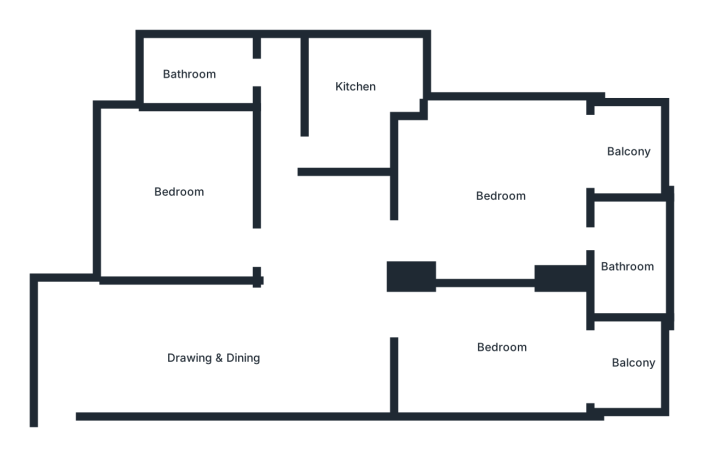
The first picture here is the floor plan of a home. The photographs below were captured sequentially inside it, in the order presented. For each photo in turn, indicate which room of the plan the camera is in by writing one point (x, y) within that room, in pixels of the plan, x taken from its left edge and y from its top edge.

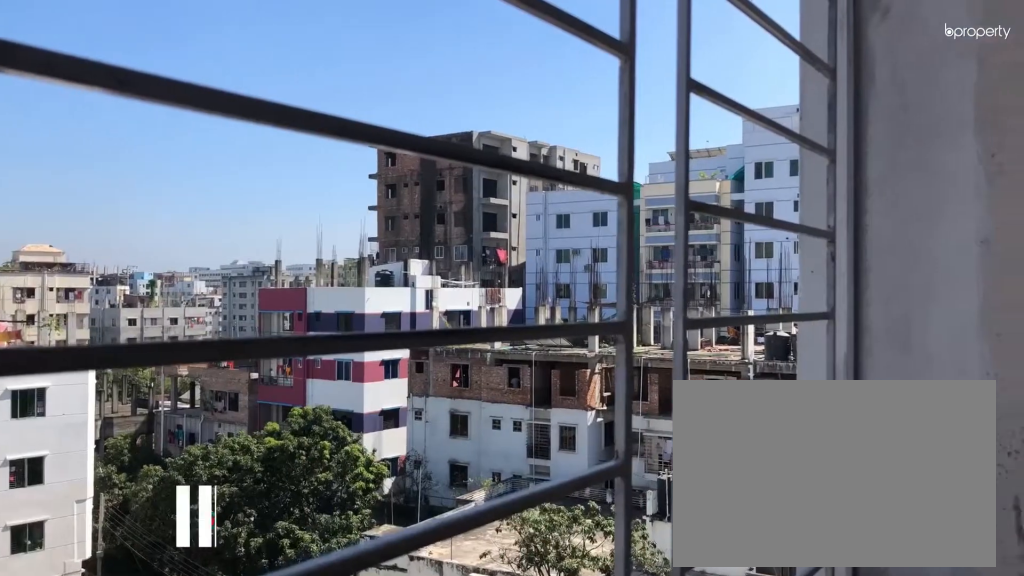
(628, 370)
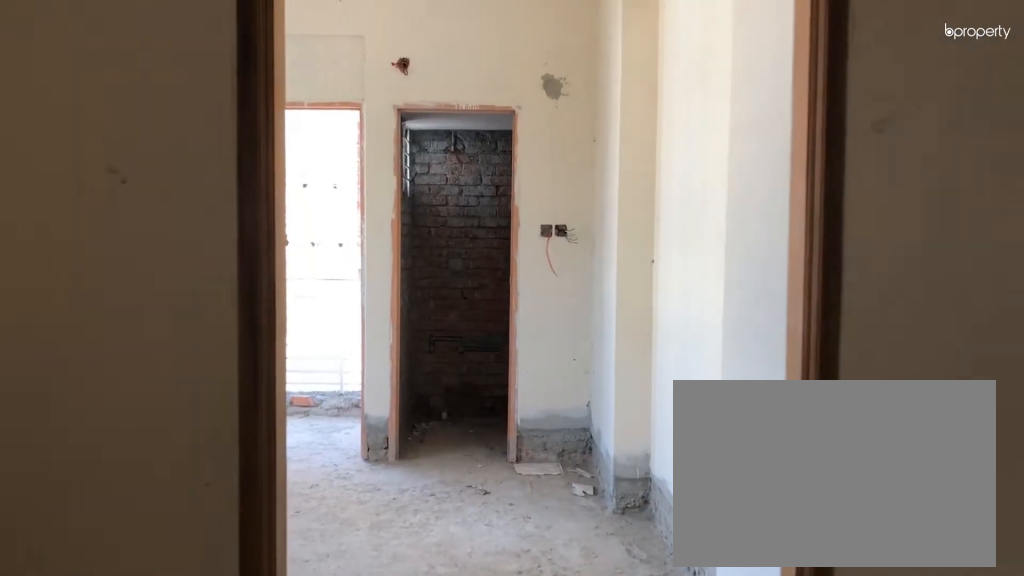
(412, 232)
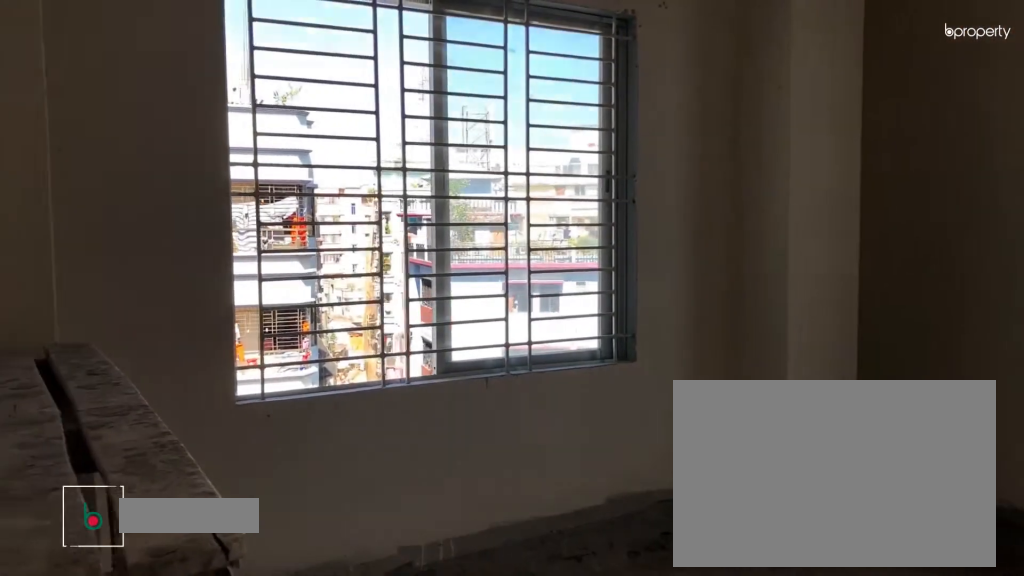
(501, 190)
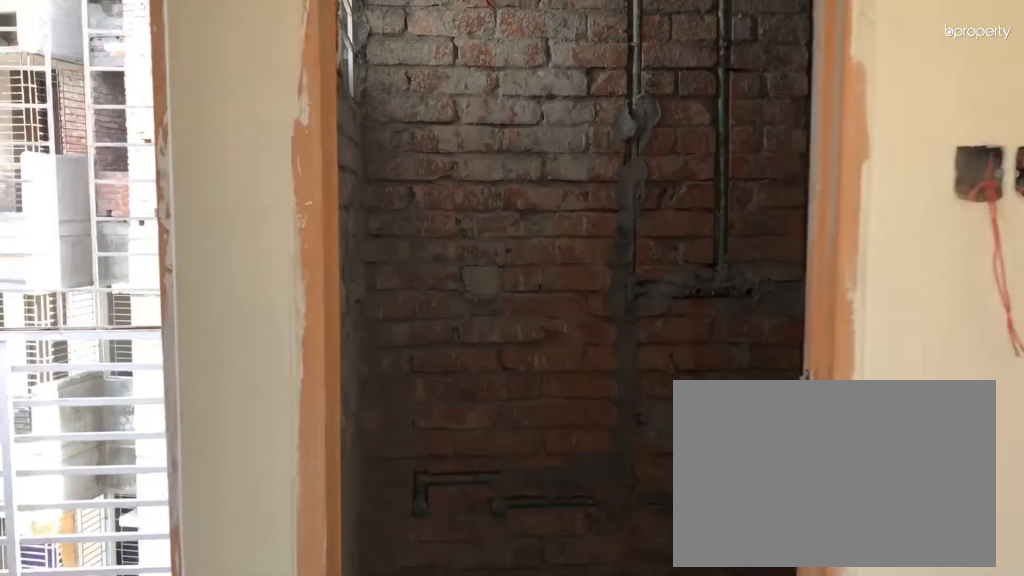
(549, 217)
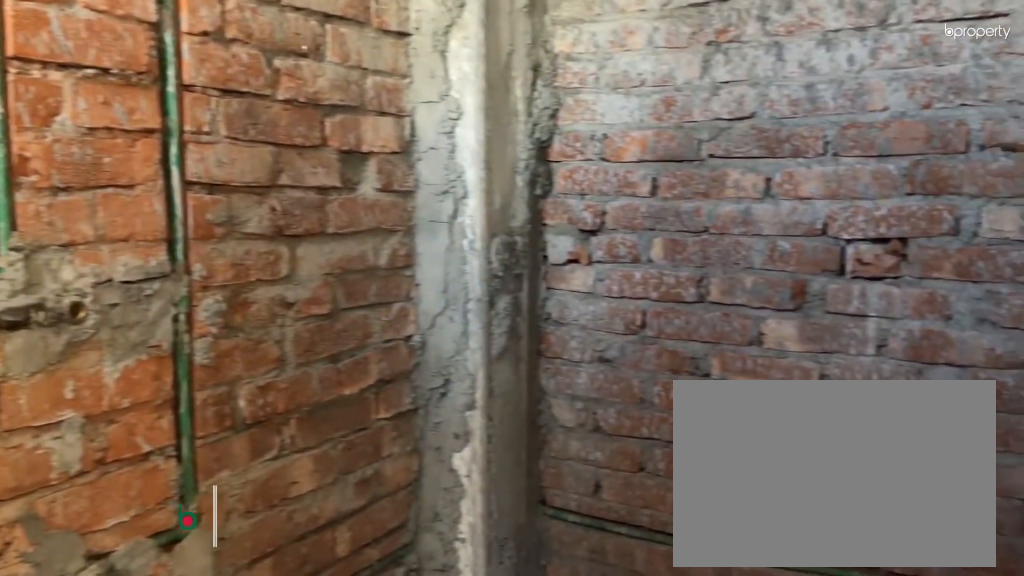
(629, 263)
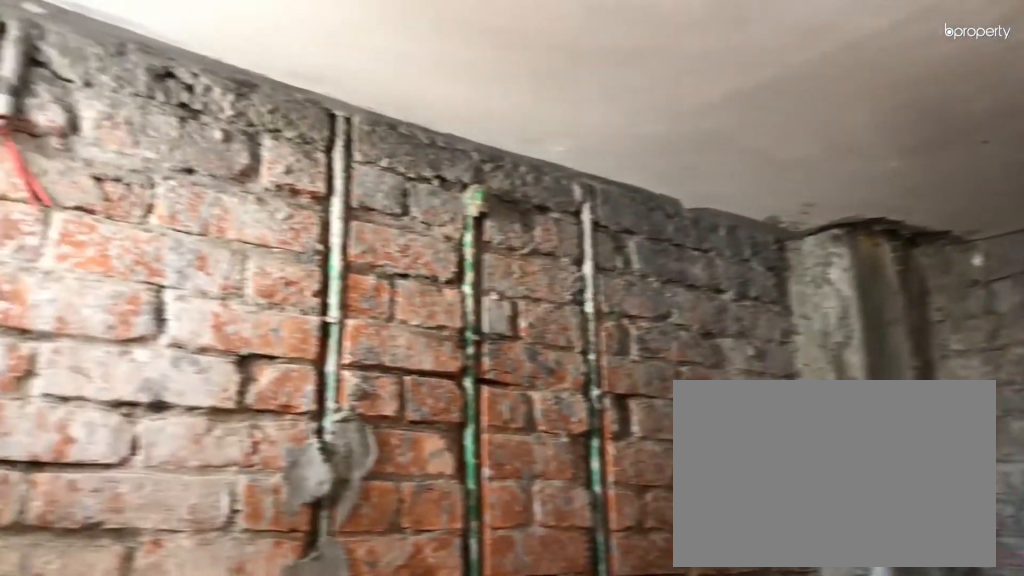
(630, 264)
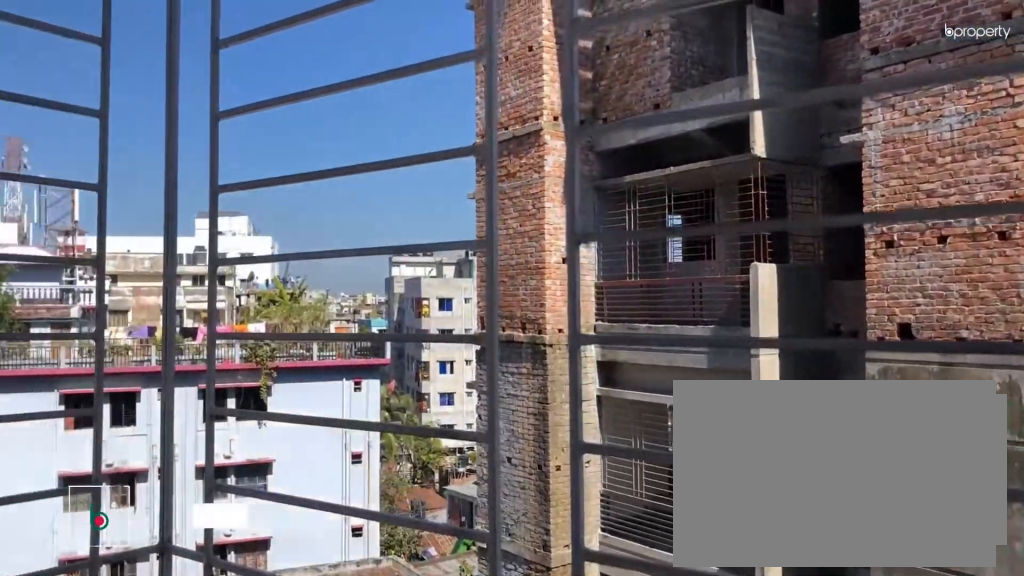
(634, 146)
